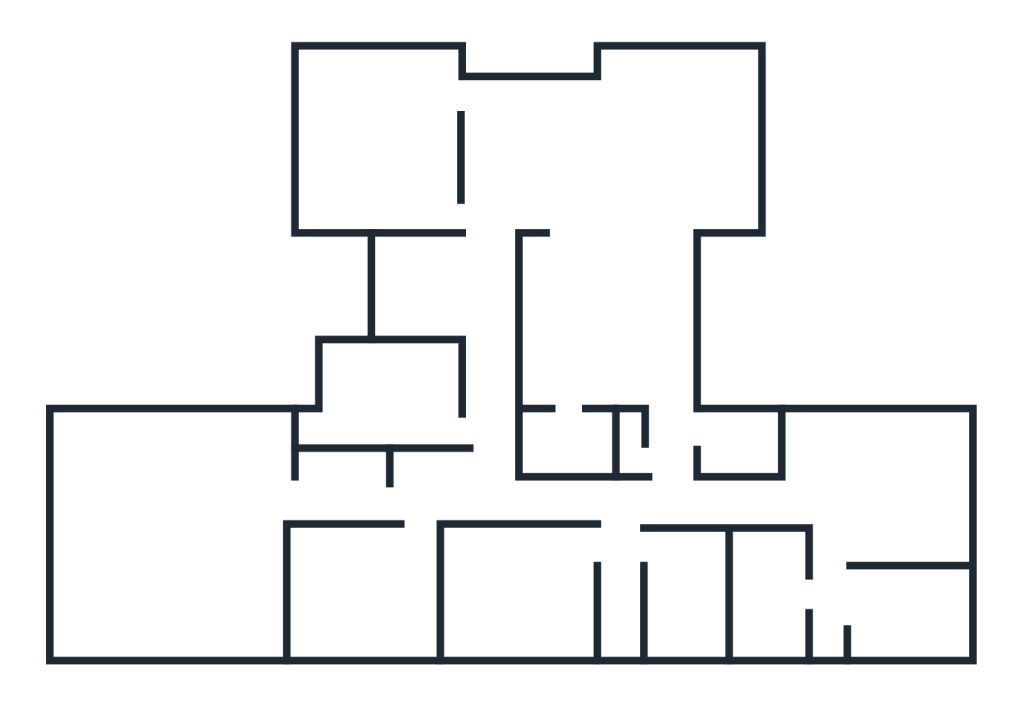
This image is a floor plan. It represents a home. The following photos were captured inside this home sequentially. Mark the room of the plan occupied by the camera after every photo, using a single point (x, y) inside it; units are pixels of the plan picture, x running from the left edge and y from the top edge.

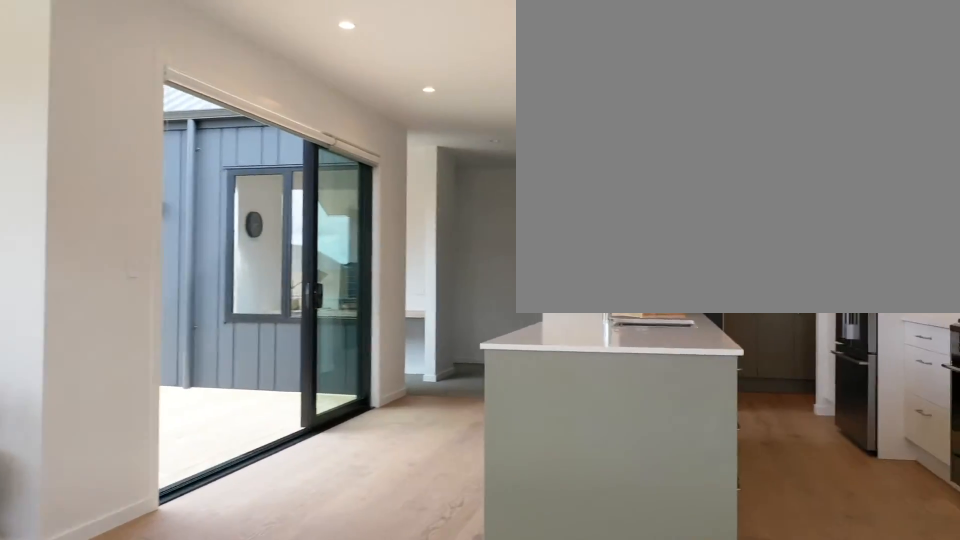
(608, 321)
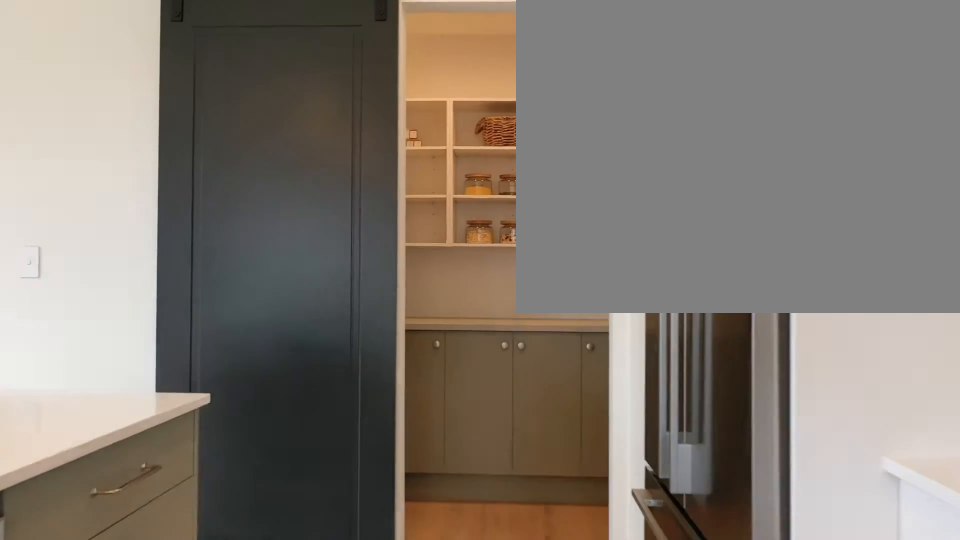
(608, 321)
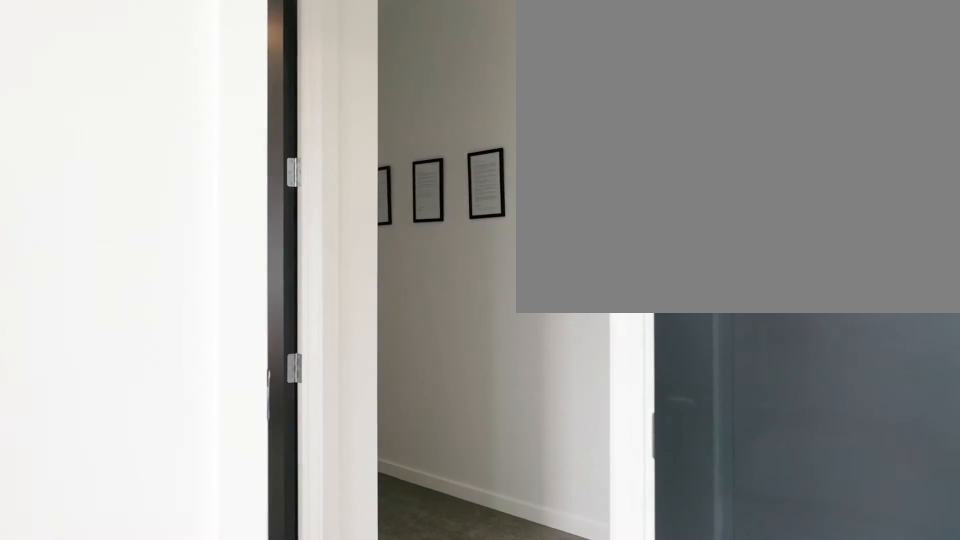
(687, 594)
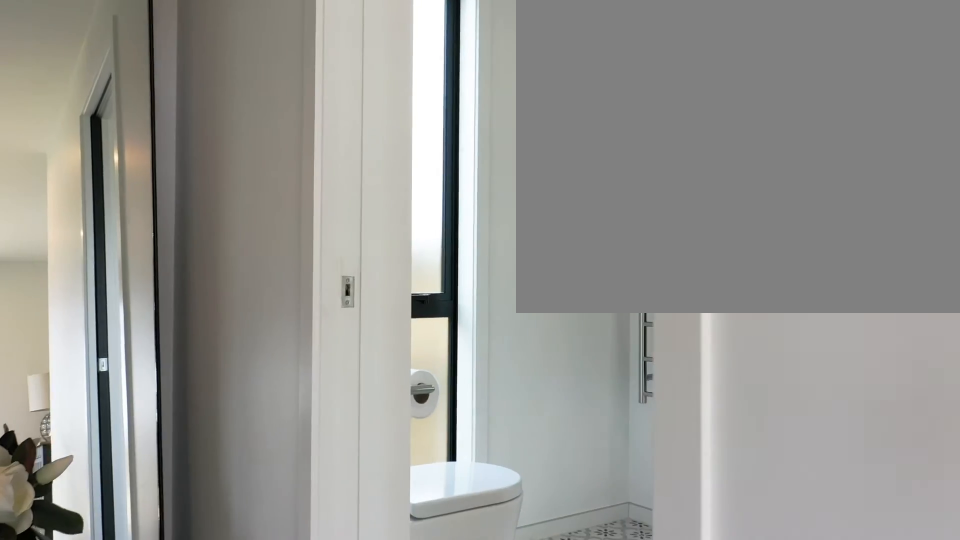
(877, 488)
